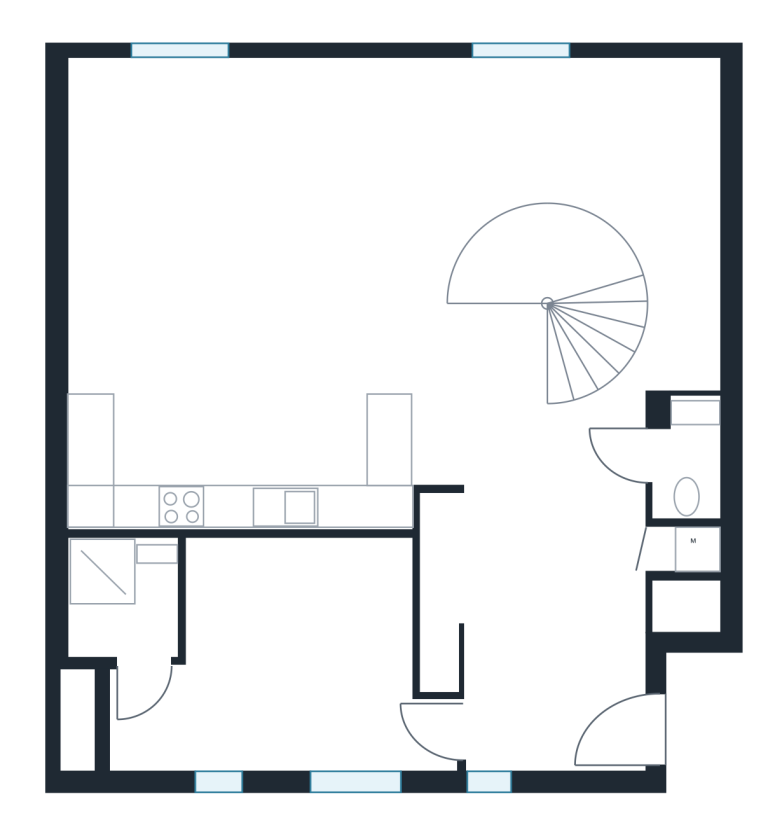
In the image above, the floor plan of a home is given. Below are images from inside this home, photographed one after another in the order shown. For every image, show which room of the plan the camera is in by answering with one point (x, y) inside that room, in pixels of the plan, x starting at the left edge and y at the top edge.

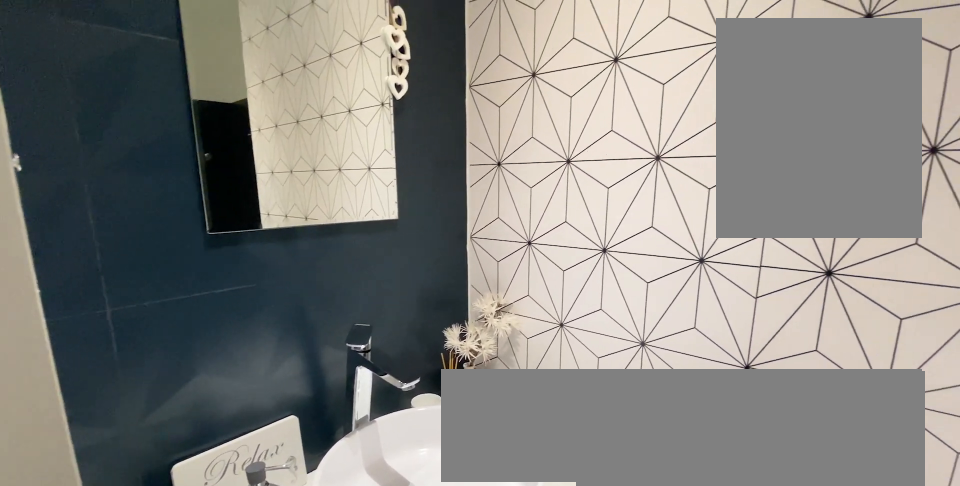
(133, 641)
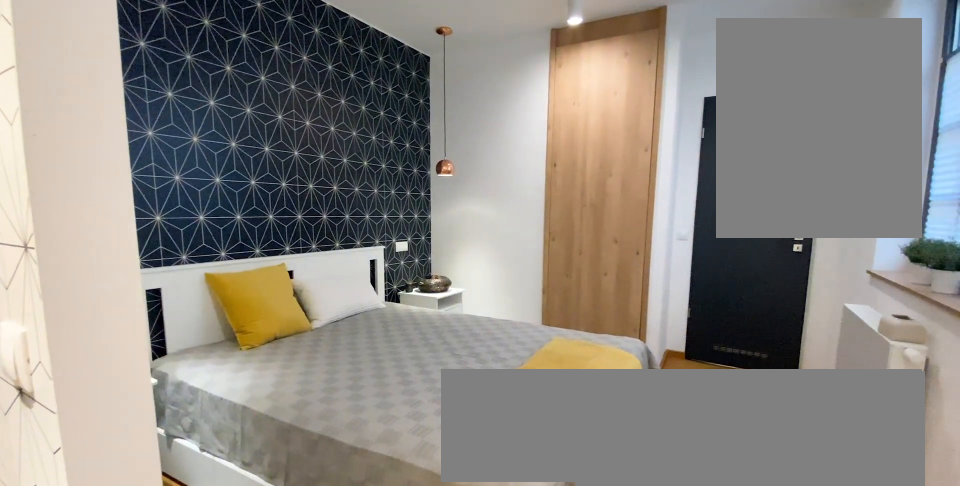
(133, 641)
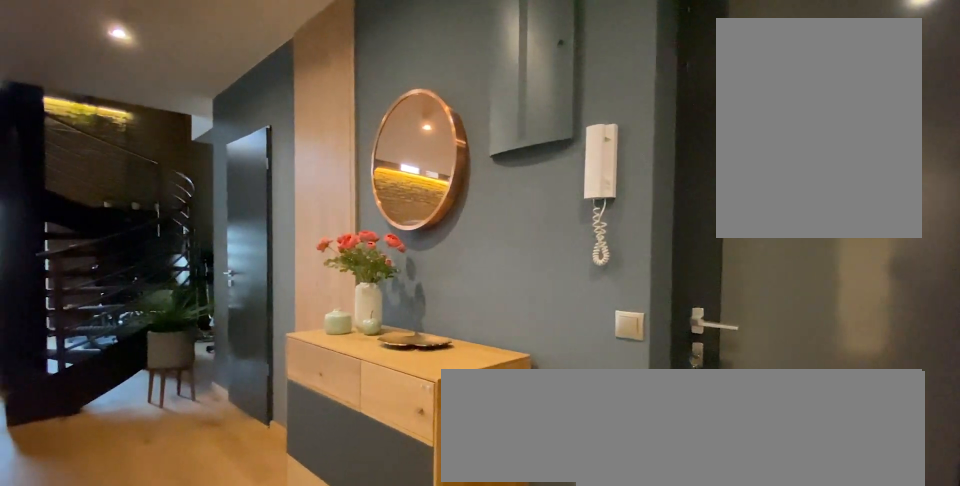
(560, 641)
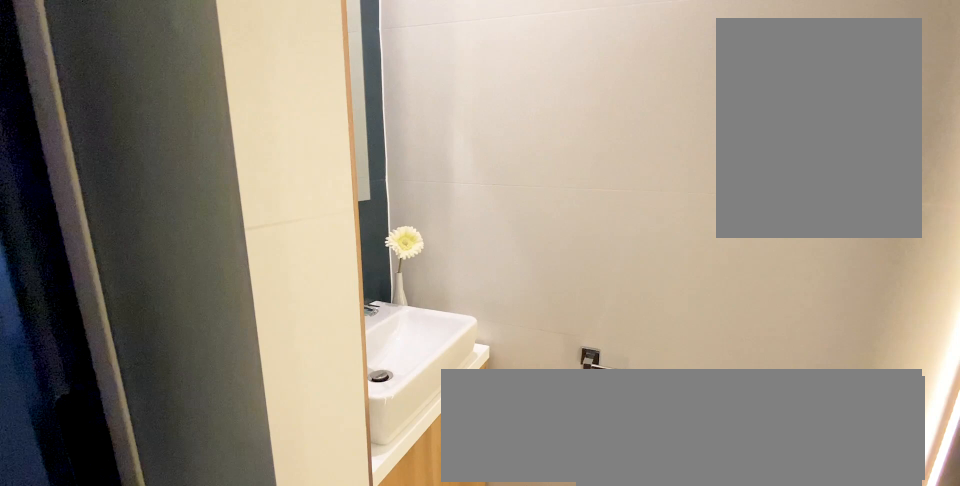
(686, 467)
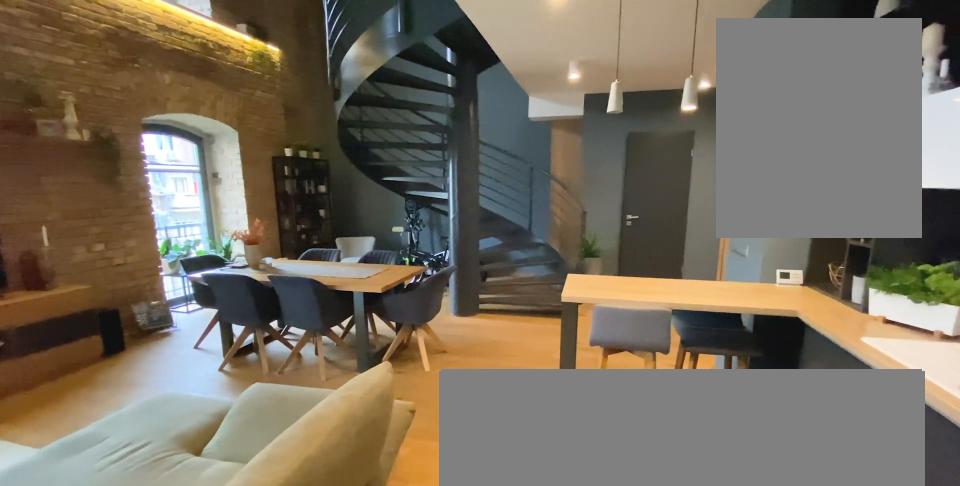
(289, 290)
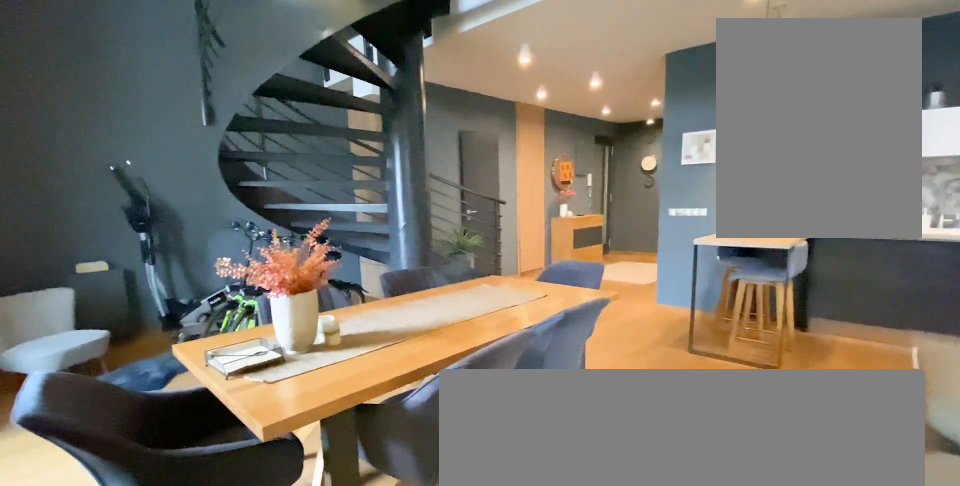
(289, 290)
